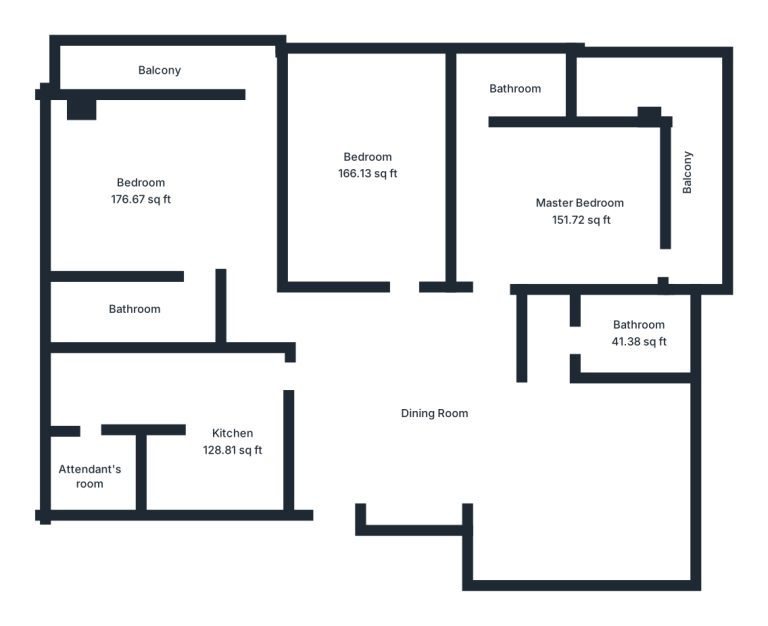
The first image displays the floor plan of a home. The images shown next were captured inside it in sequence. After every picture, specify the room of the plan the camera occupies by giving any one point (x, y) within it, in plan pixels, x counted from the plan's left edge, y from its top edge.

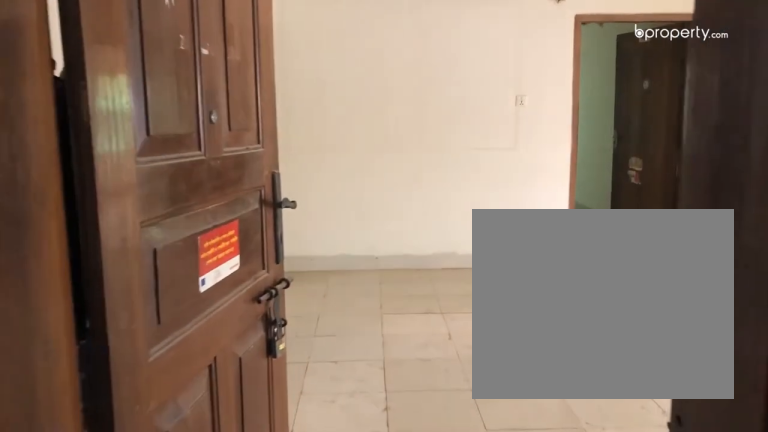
(426, 412)
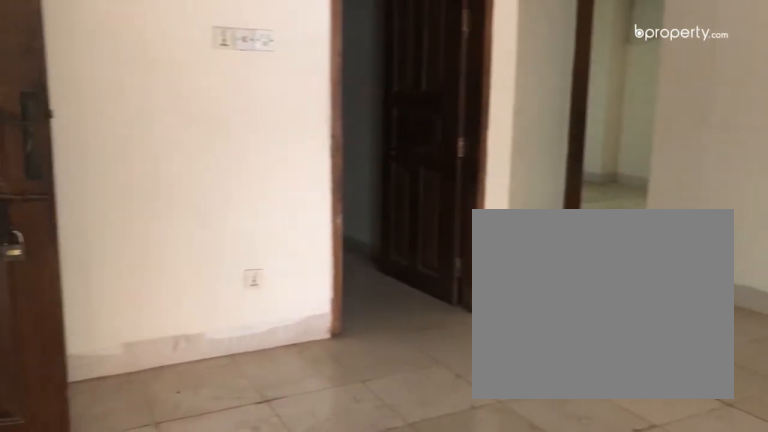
(426, 412)
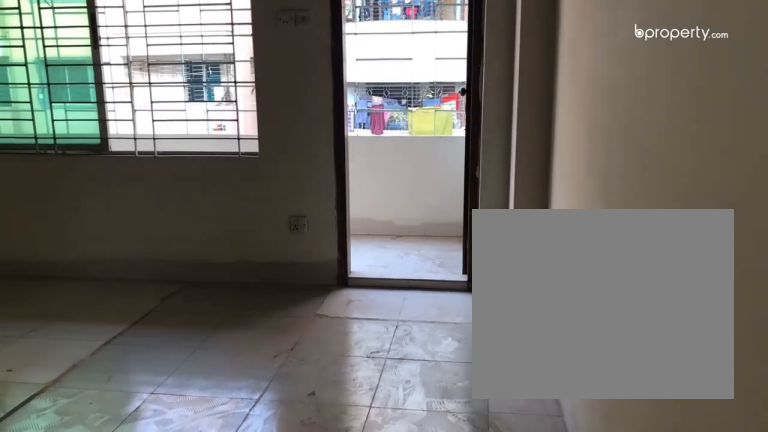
(577, 211)
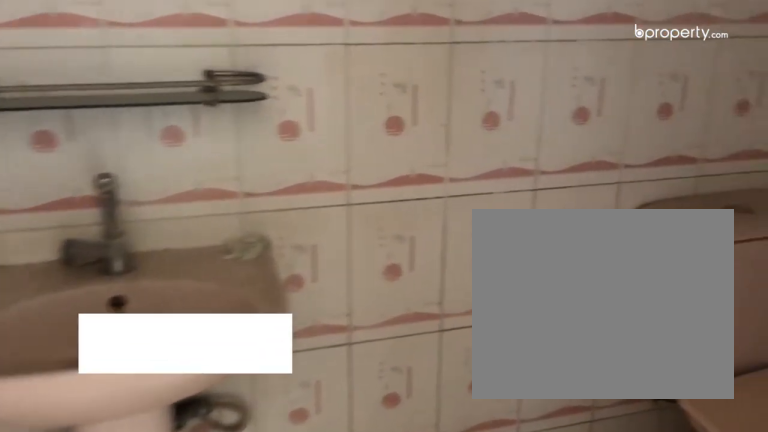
(518, 88)
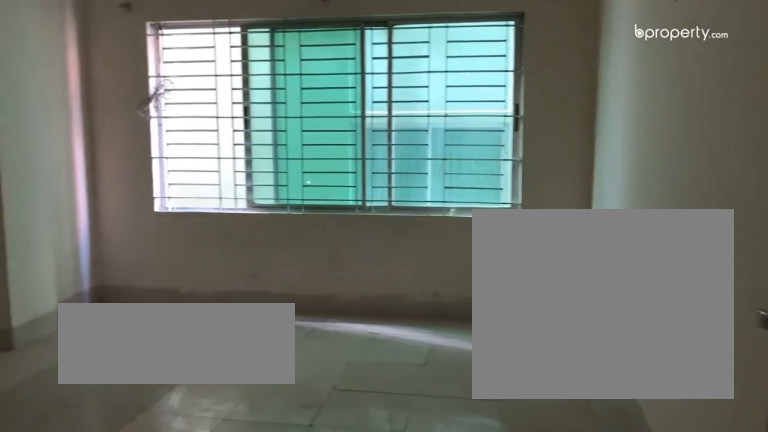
(372, 158)
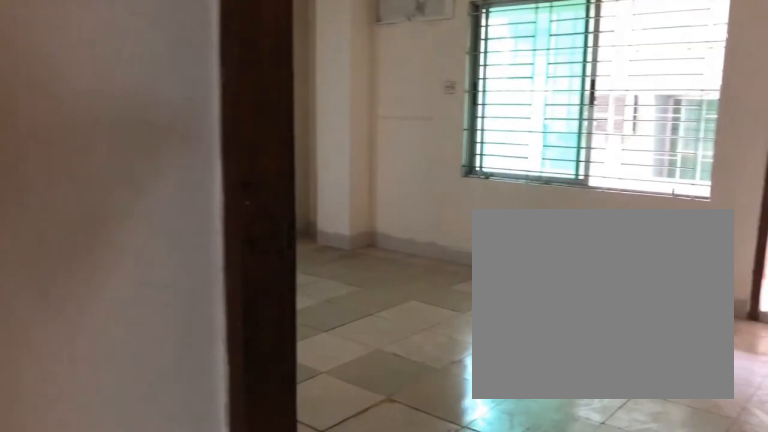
(139, 197)
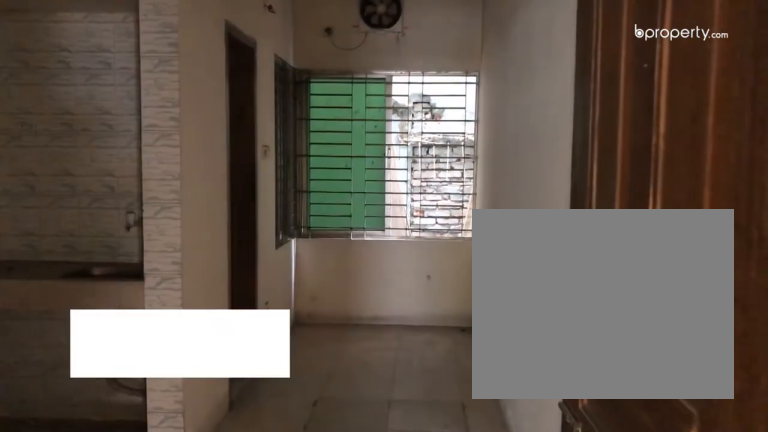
(234, 444)
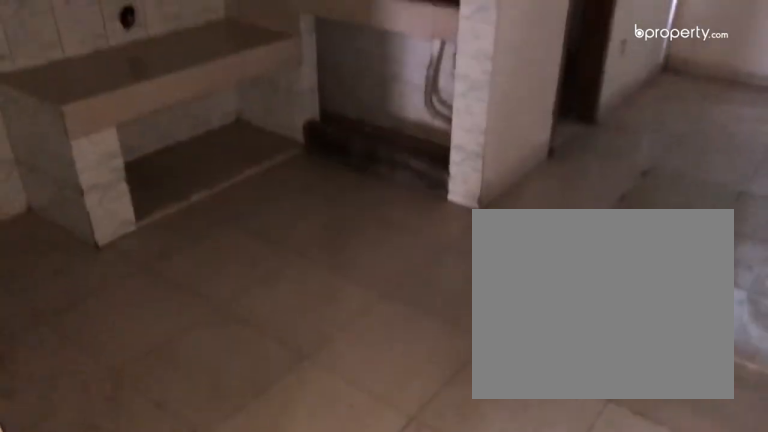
(234, 444)
